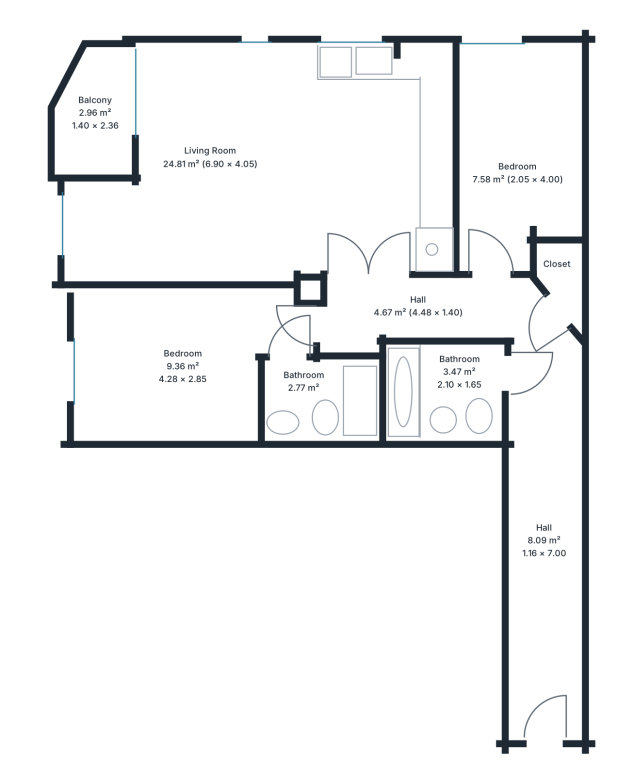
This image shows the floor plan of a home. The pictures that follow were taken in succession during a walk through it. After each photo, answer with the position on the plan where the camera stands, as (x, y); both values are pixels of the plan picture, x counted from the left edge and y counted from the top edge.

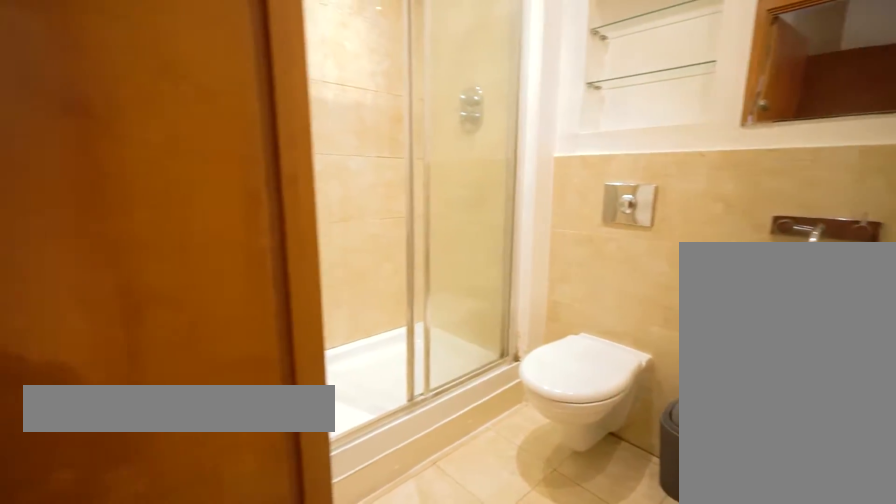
(296, 355)
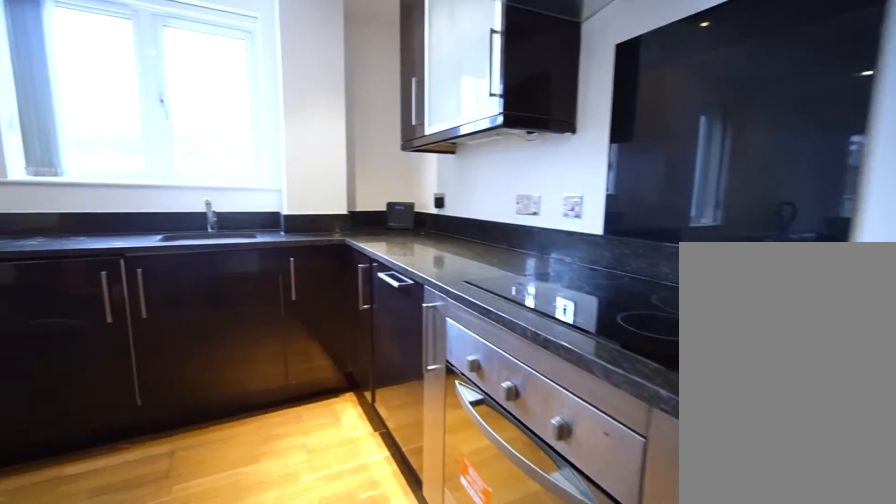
(389, 198)
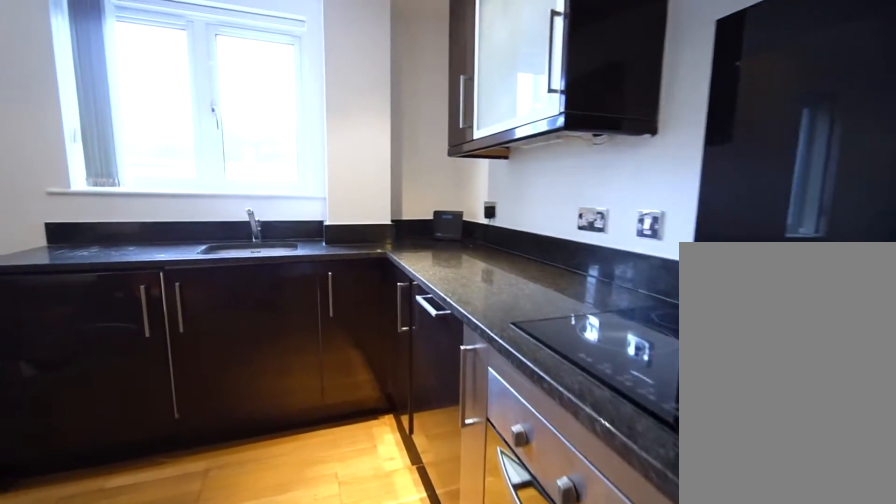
(389, 183)
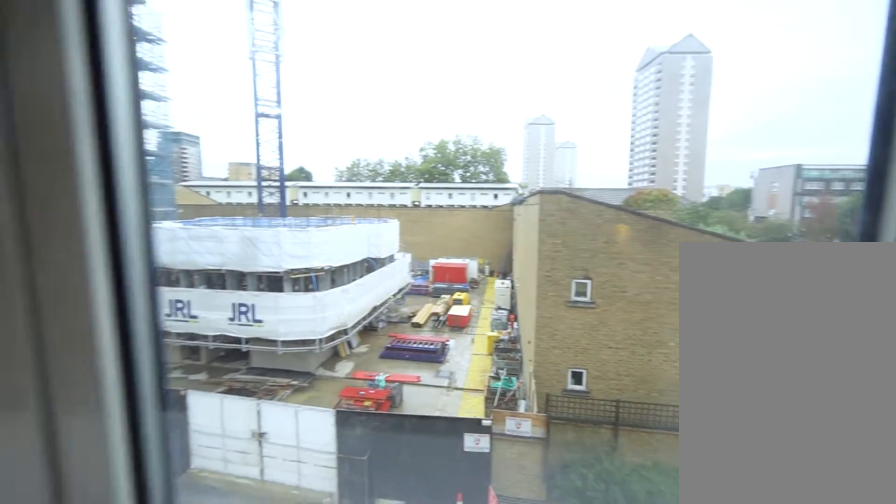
(360, 83)
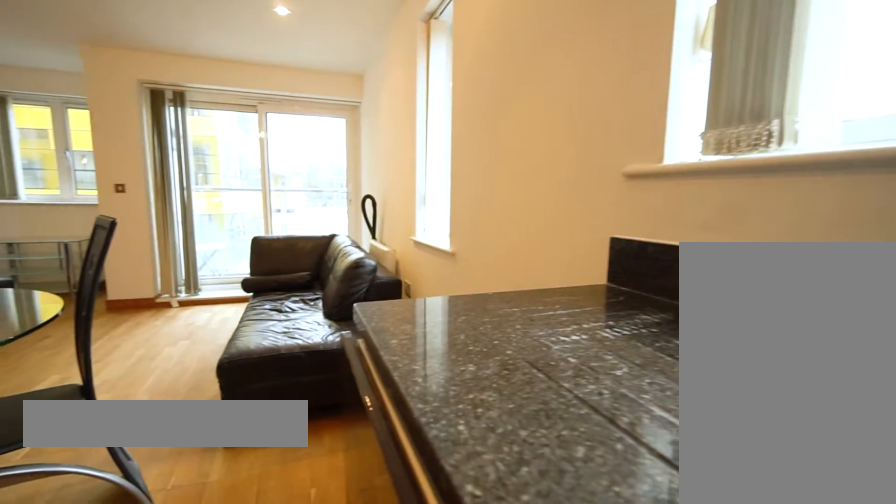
(360, 82)
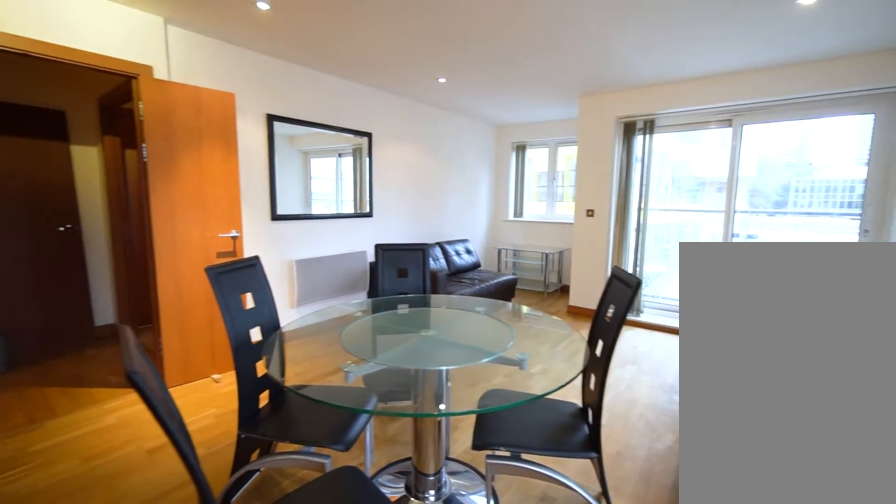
(361, 82)
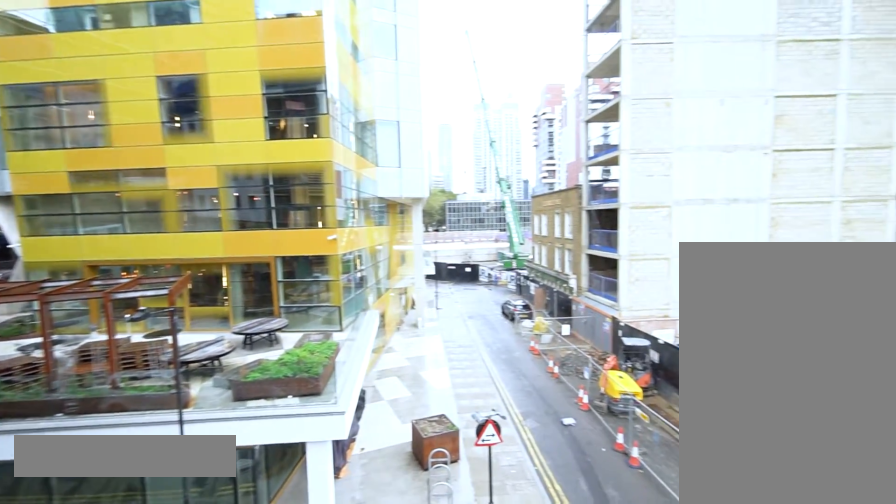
(96, 104)
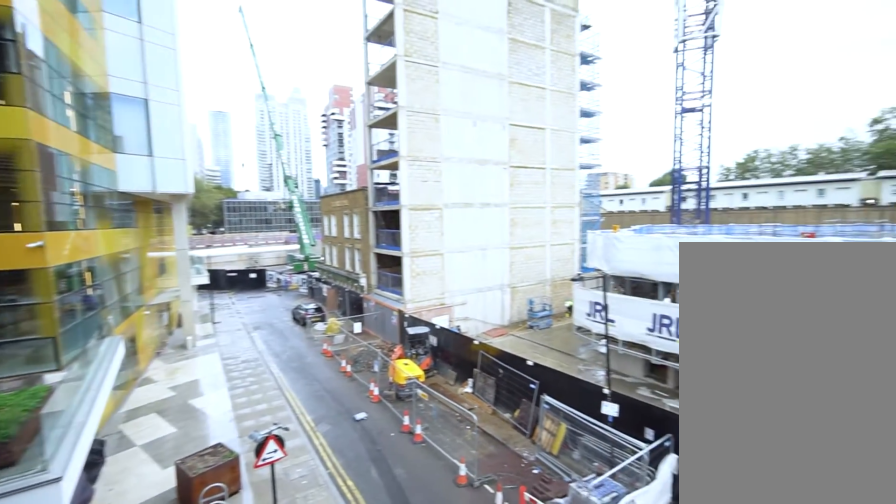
(96, 104)
